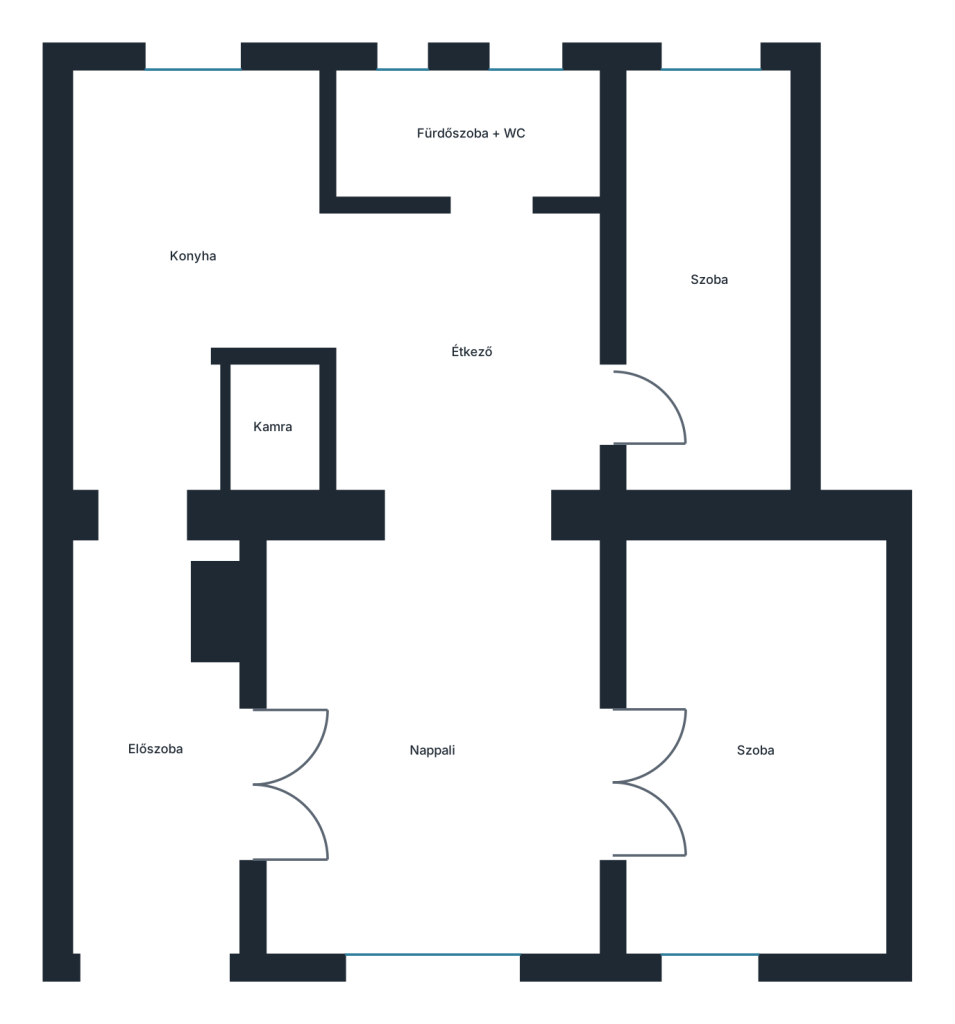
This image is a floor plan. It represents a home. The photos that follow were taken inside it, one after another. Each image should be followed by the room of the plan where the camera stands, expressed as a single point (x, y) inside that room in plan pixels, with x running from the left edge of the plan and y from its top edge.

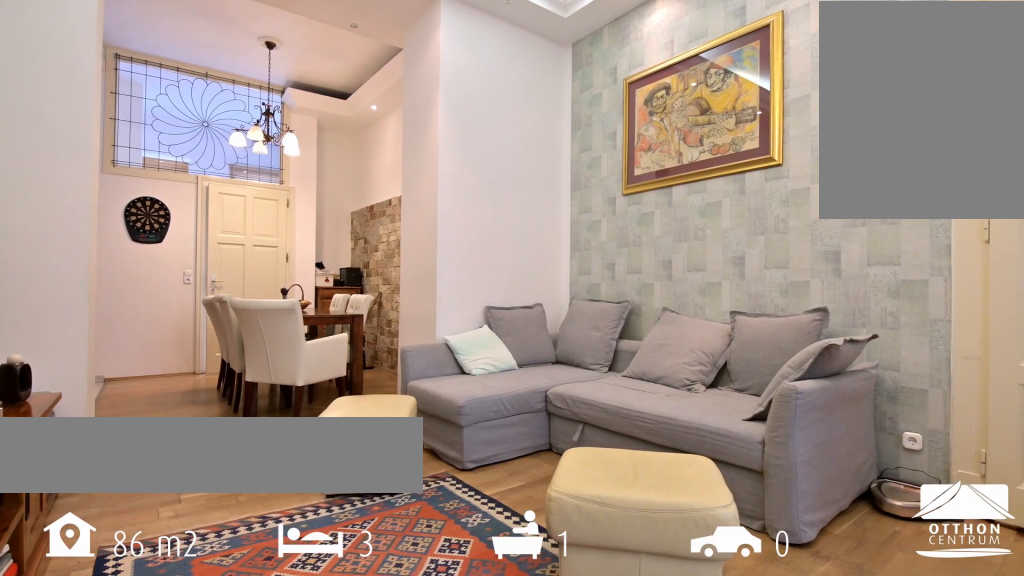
(442, 747)
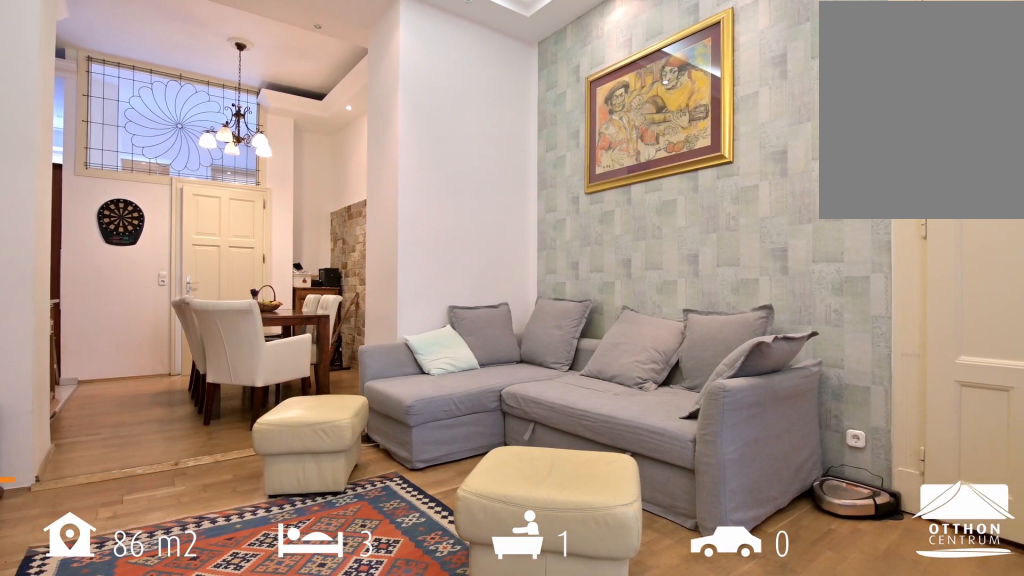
(442, 747)
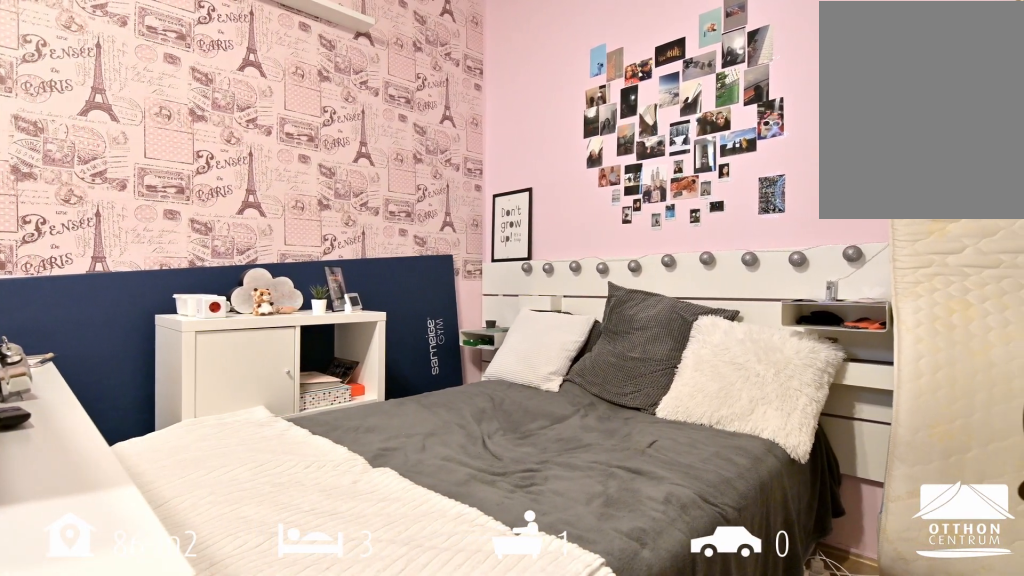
(734, 747)
